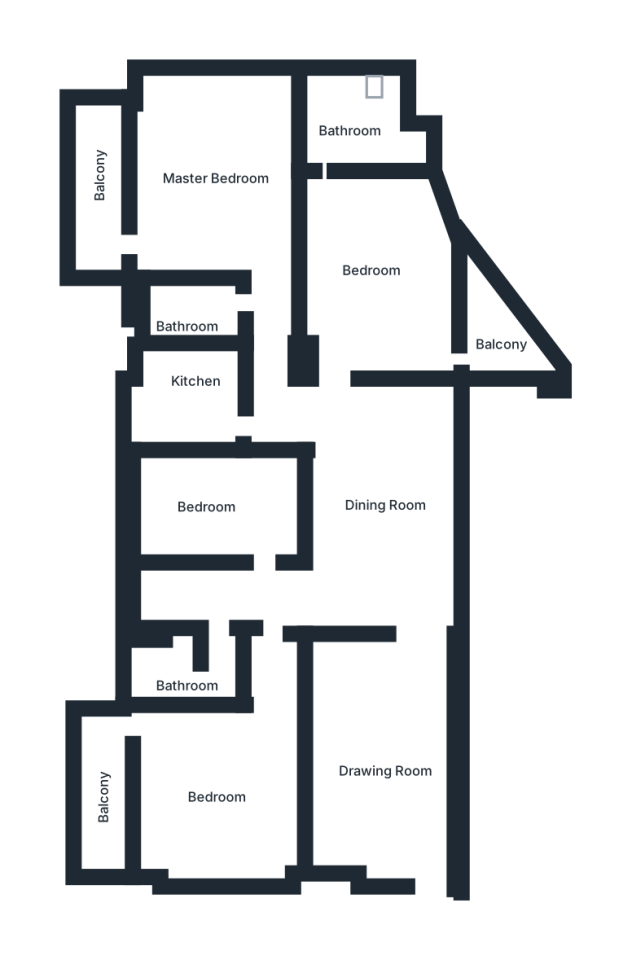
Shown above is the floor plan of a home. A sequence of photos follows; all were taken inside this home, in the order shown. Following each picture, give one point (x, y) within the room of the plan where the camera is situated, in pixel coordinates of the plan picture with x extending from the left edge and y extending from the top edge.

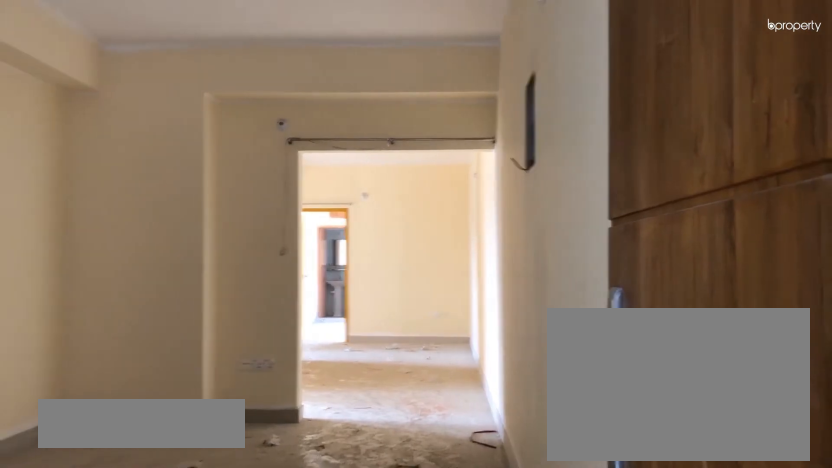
(382, 749)
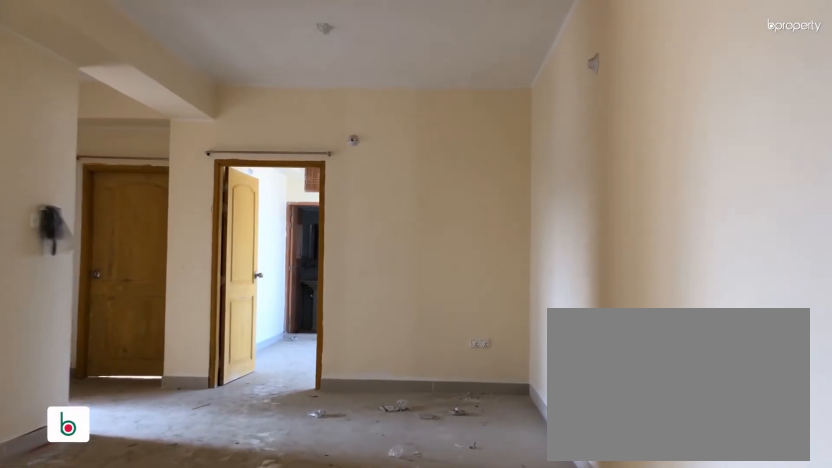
(385, 513)
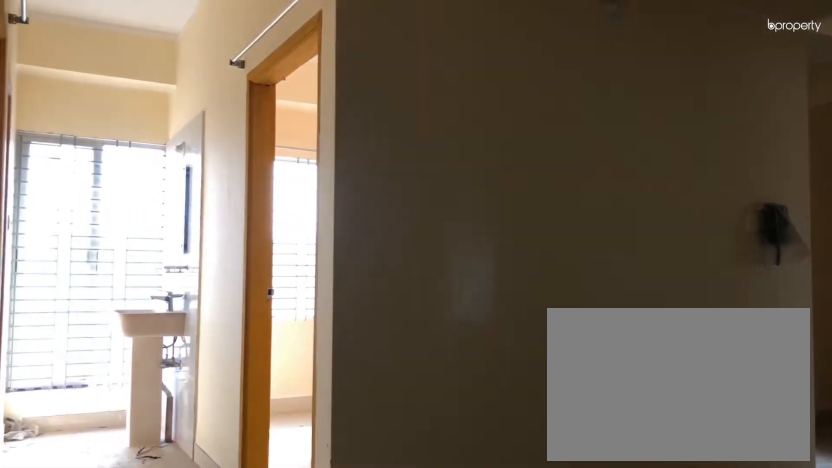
(385, 513)
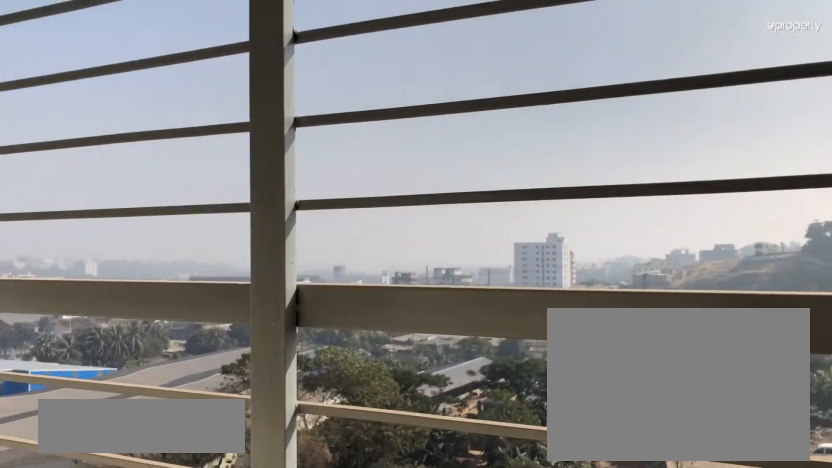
(95, 782)
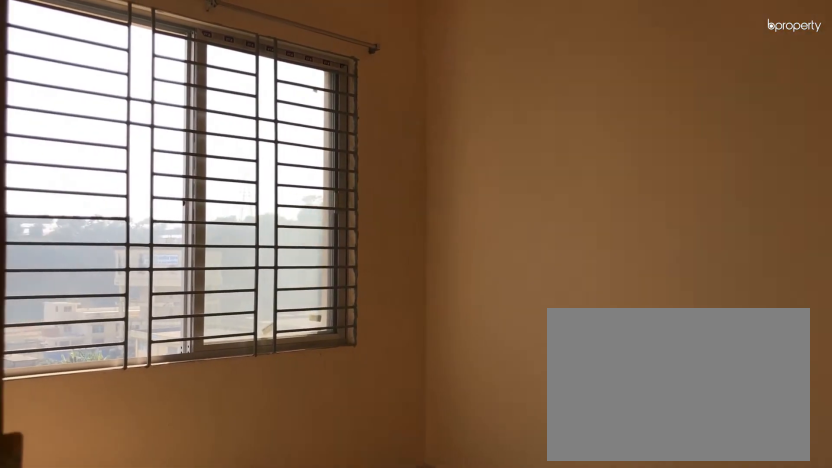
(203, 504)
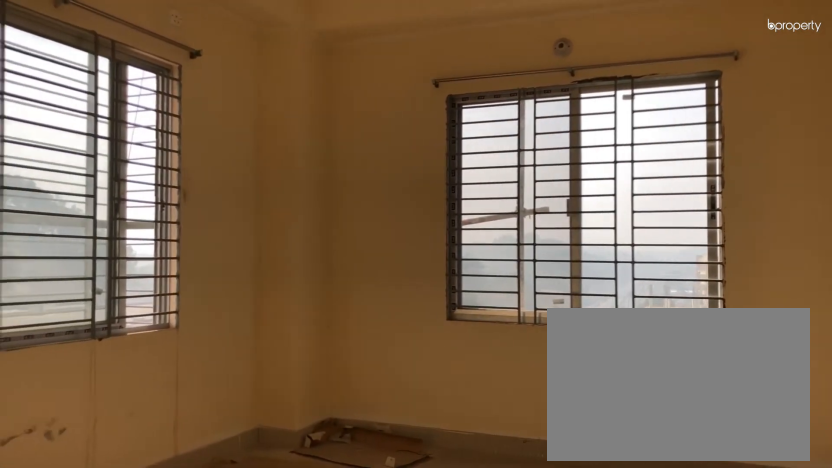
(212, 174)
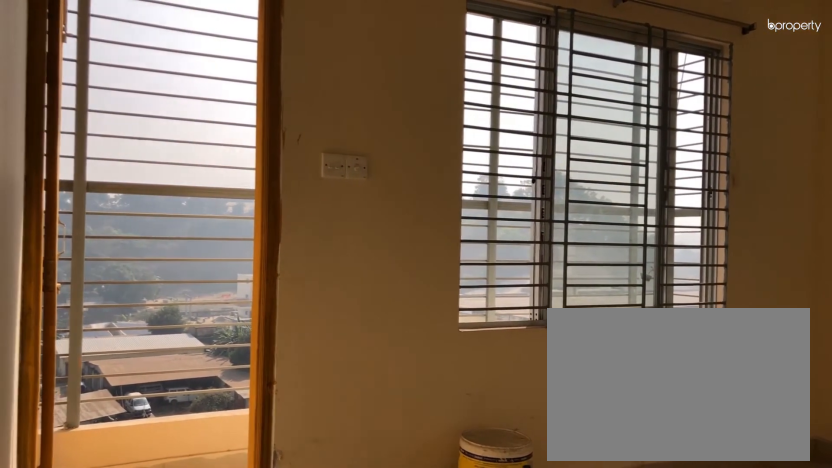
(212, 174)
